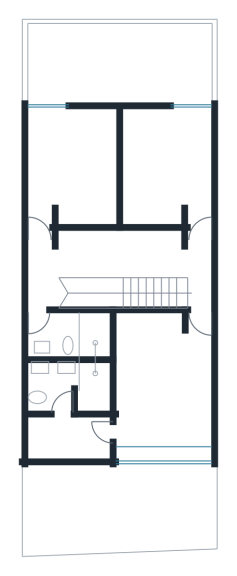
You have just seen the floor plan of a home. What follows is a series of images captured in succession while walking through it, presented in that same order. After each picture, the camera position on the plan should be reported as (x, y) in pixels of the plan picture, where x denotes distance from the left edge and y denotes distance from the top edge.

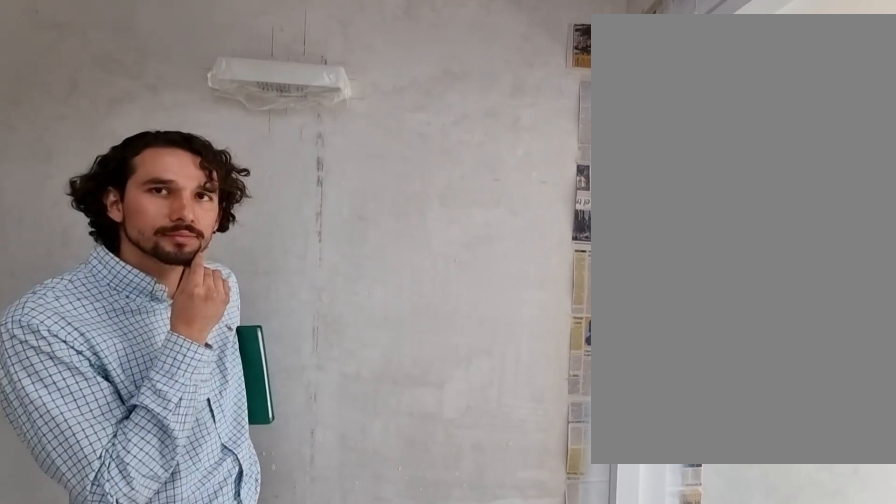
(42, 265)
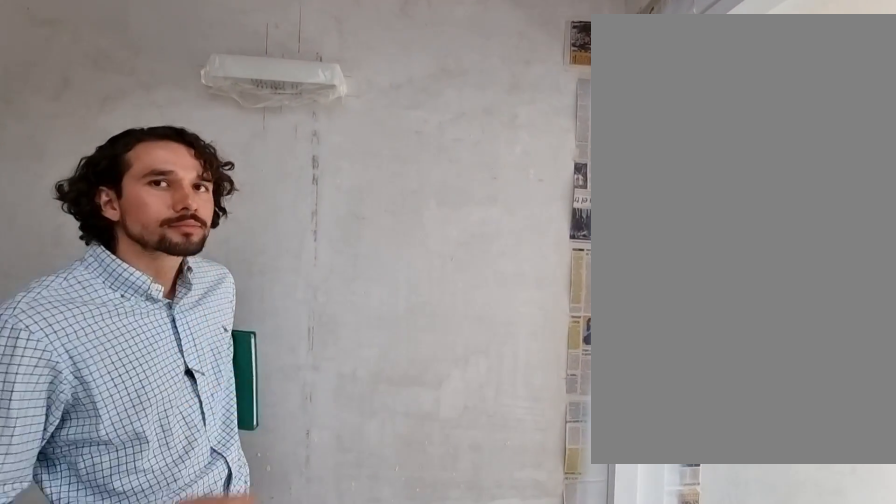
(42, 265)
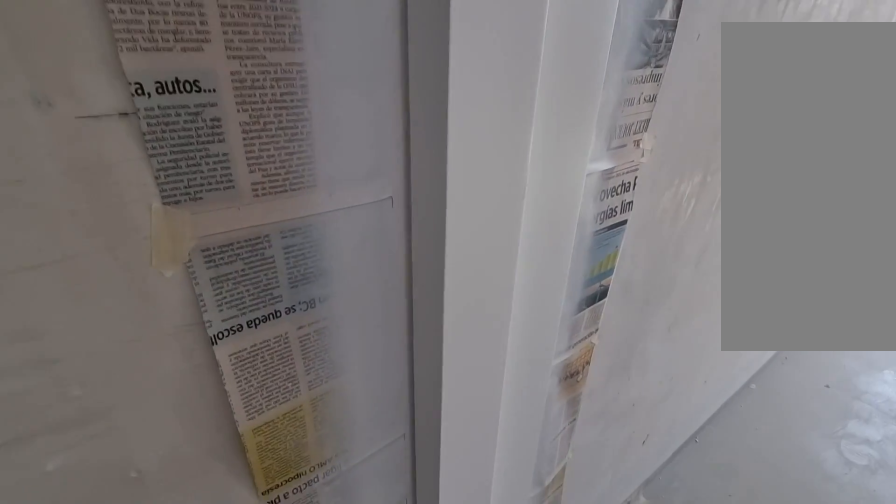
(41, 259)
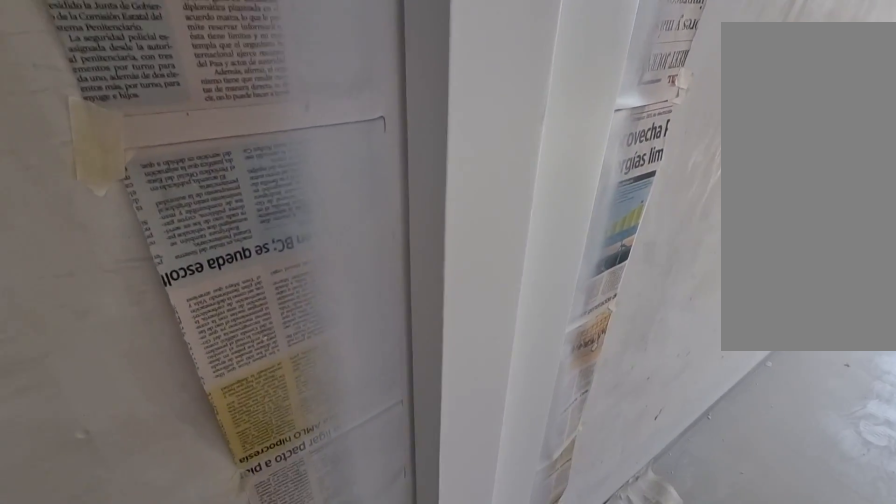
(41, 259)
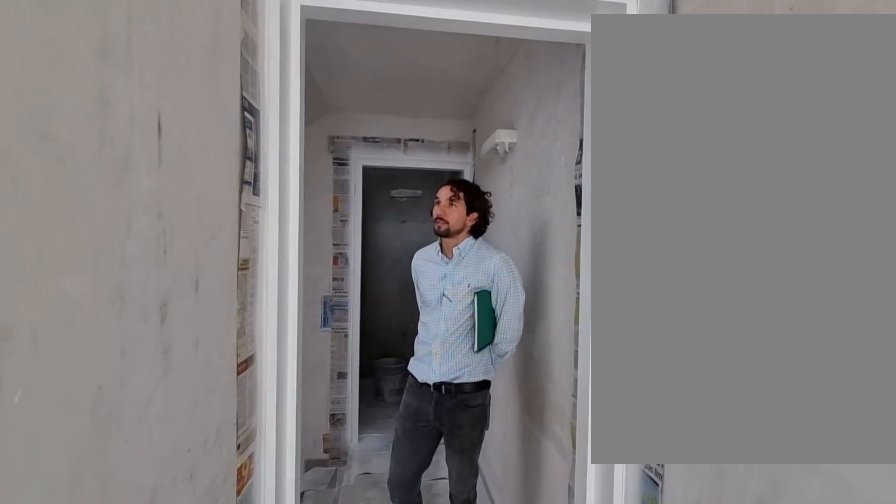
(41, 200)
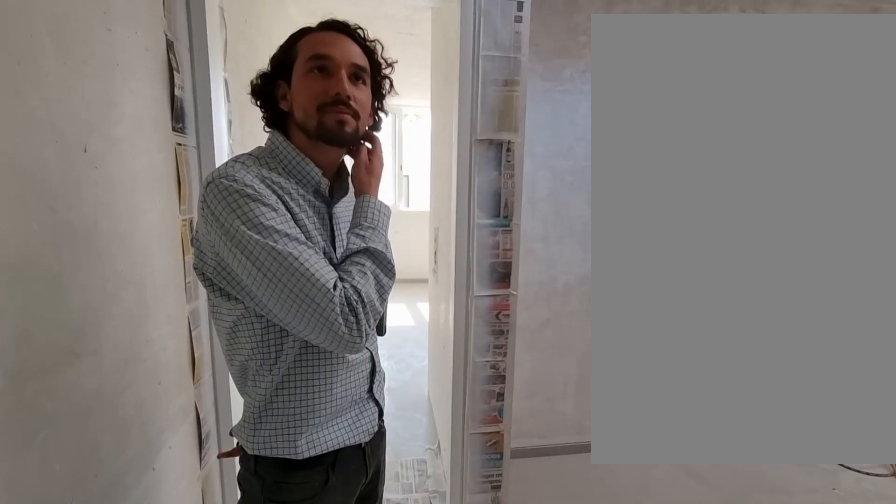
(44, 296)
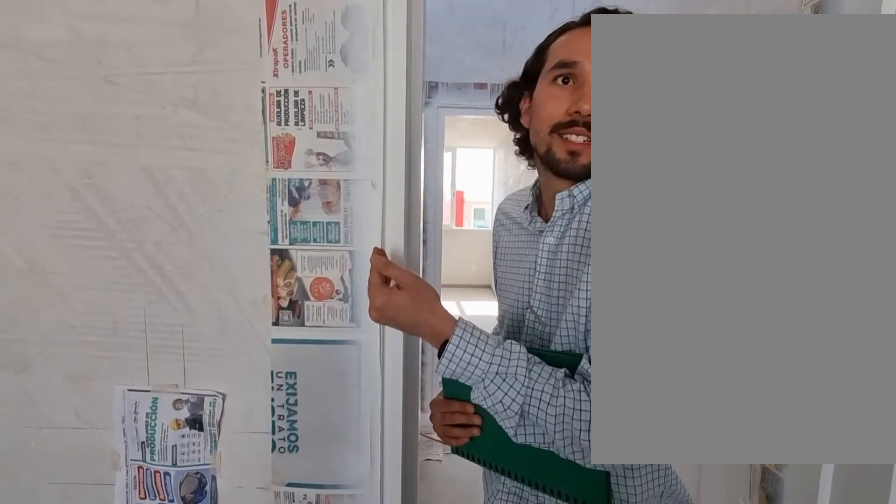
(195, 355)
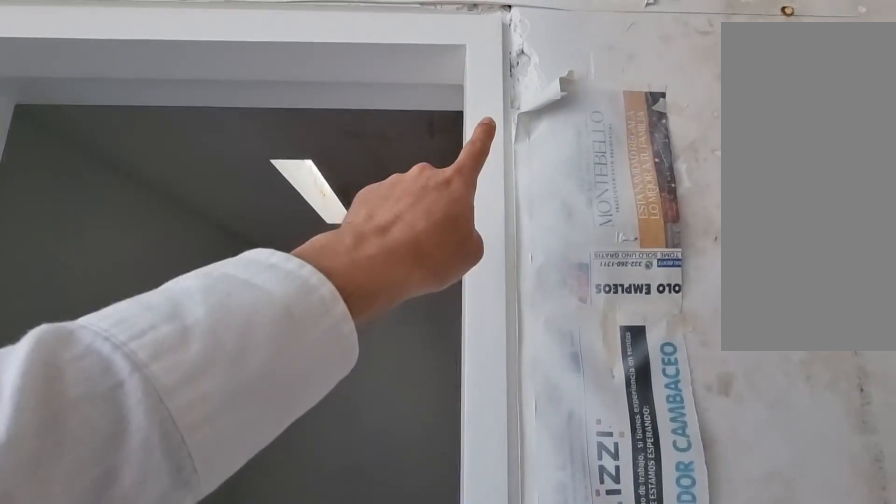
(127, 426)
